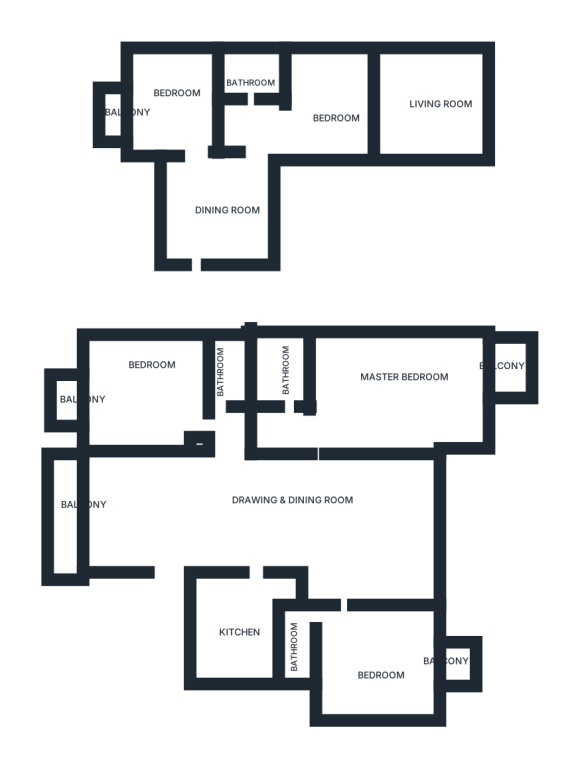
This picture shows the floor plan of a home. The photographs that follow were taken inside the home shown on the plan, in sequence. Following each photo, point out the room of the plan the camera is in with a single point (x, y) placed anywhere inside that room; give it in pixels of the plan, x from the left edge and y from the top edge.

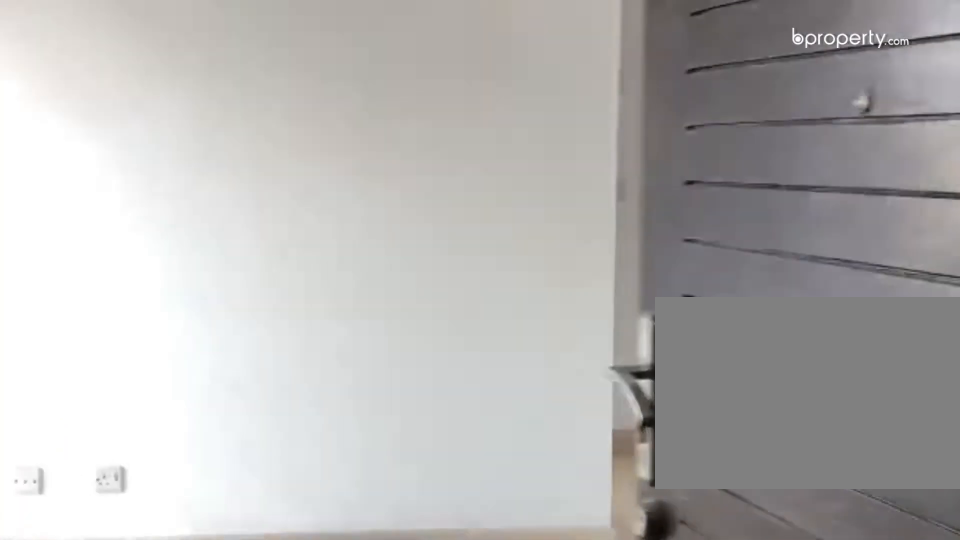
(157, 523)
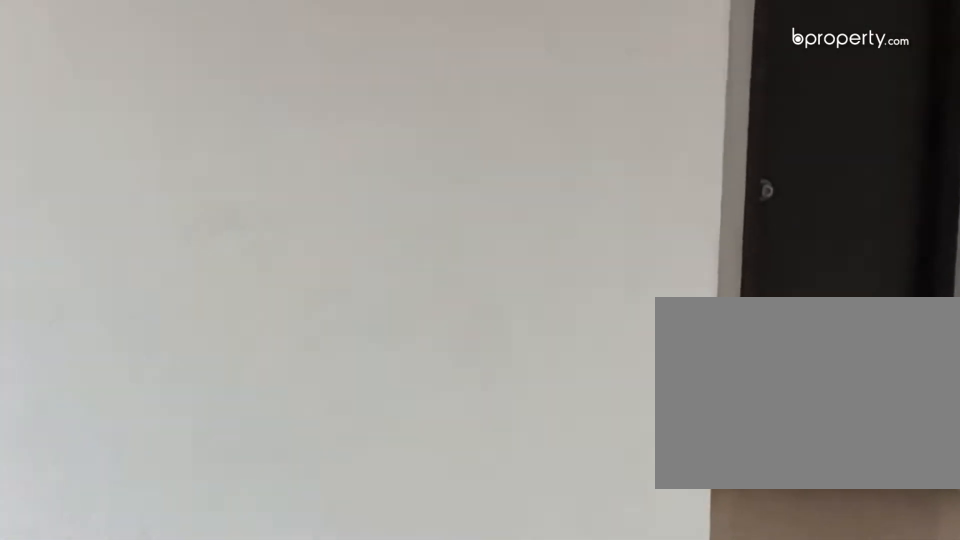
(157, 523)
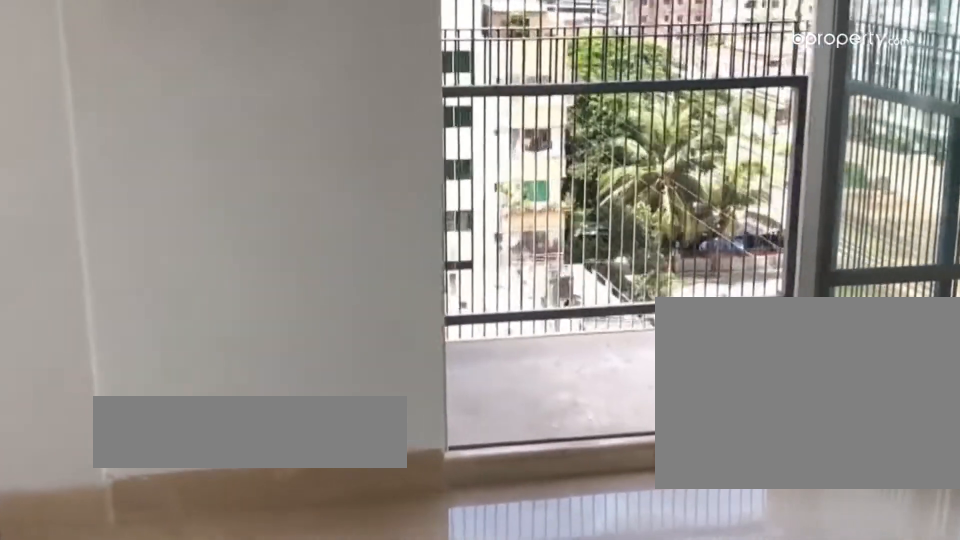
(148, 396)
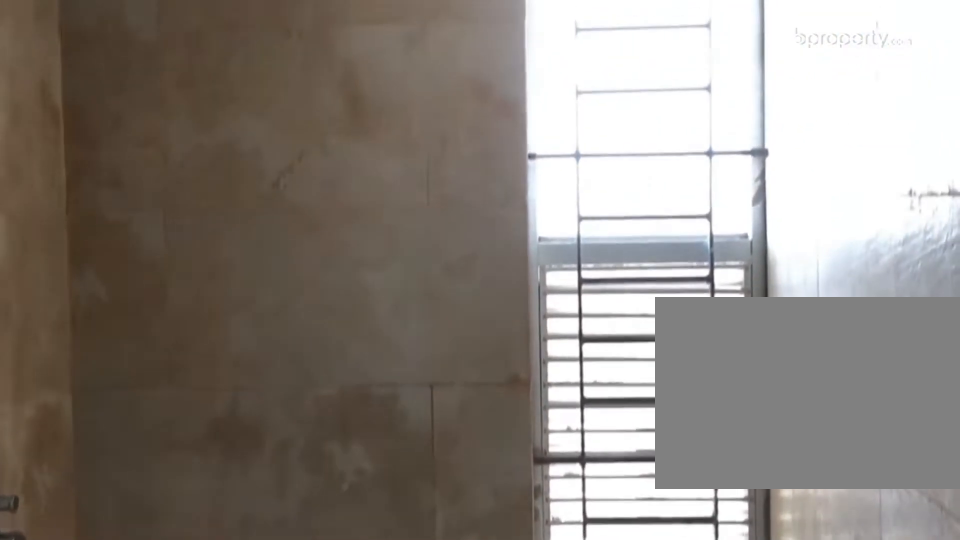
(220, 378)
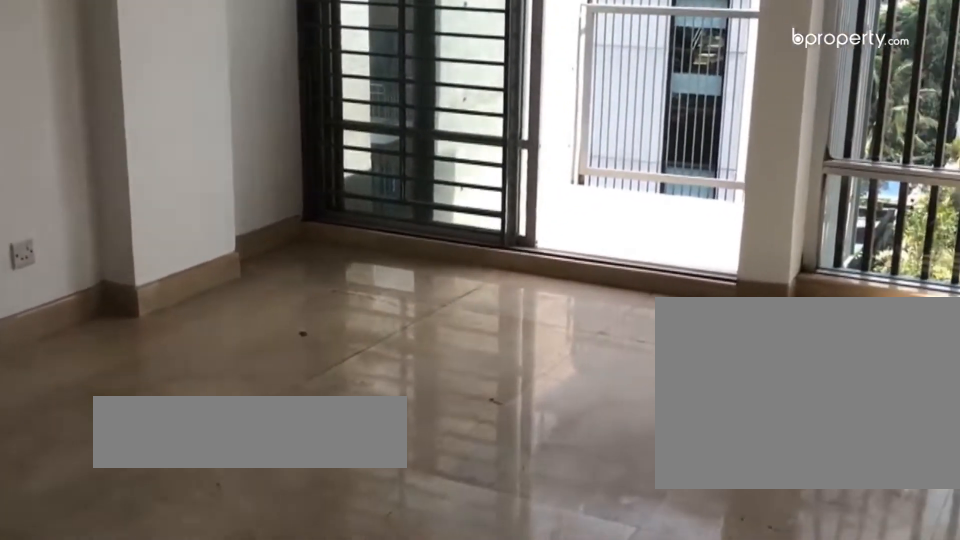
(400, 396)
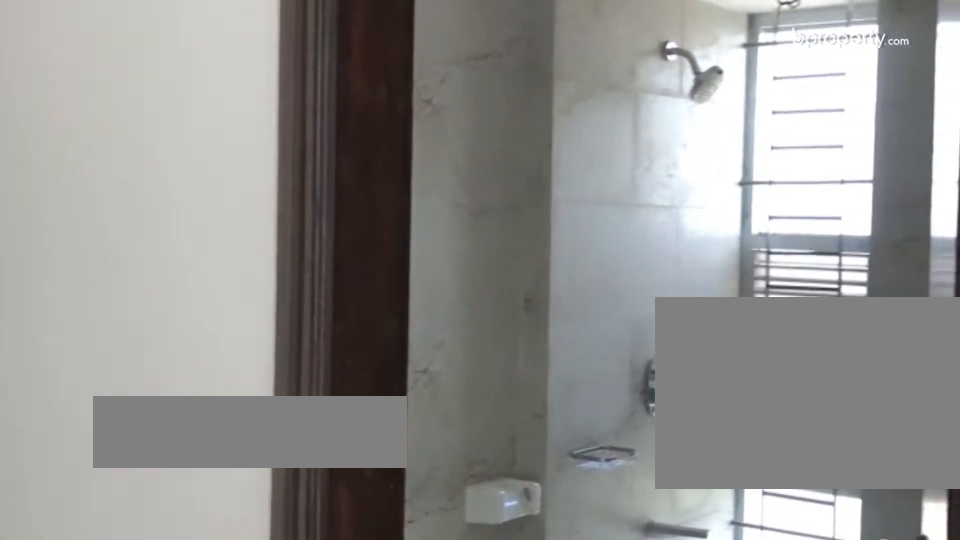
(284, 373)
